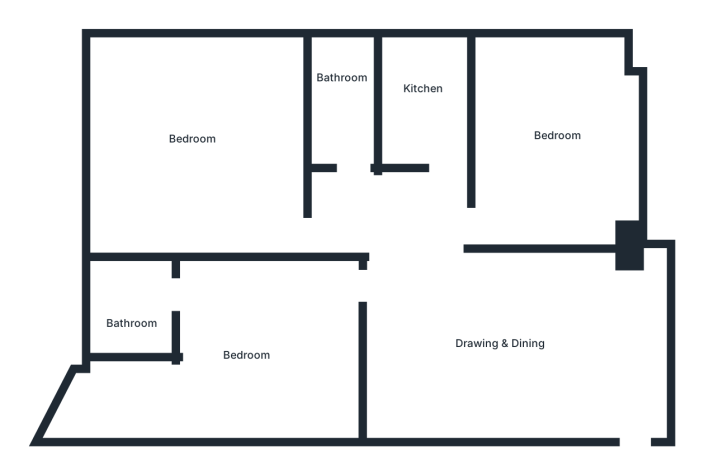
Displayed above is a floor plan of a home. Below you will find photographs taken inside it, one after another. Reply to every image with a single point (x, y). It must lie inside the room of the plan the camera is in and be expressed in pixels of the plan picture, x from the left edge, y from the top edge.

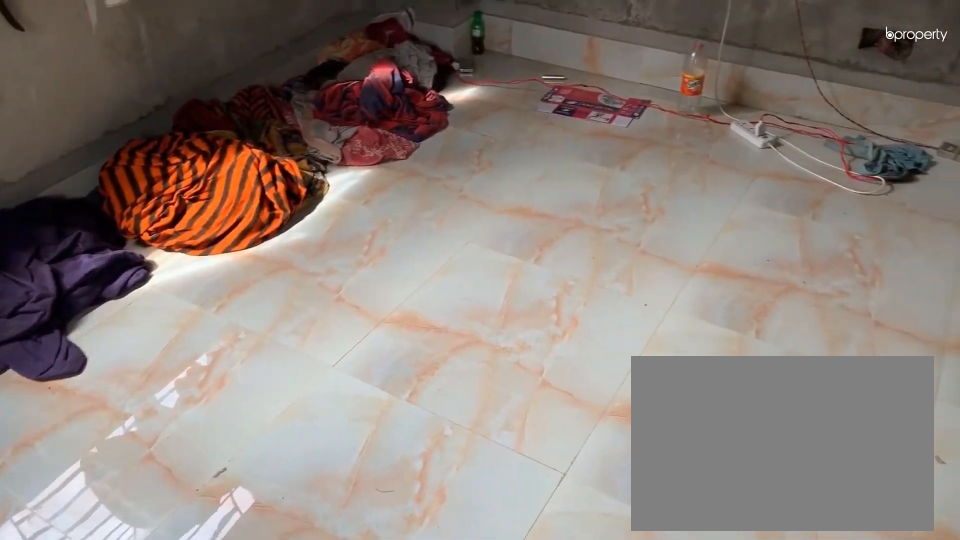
(193, 134)
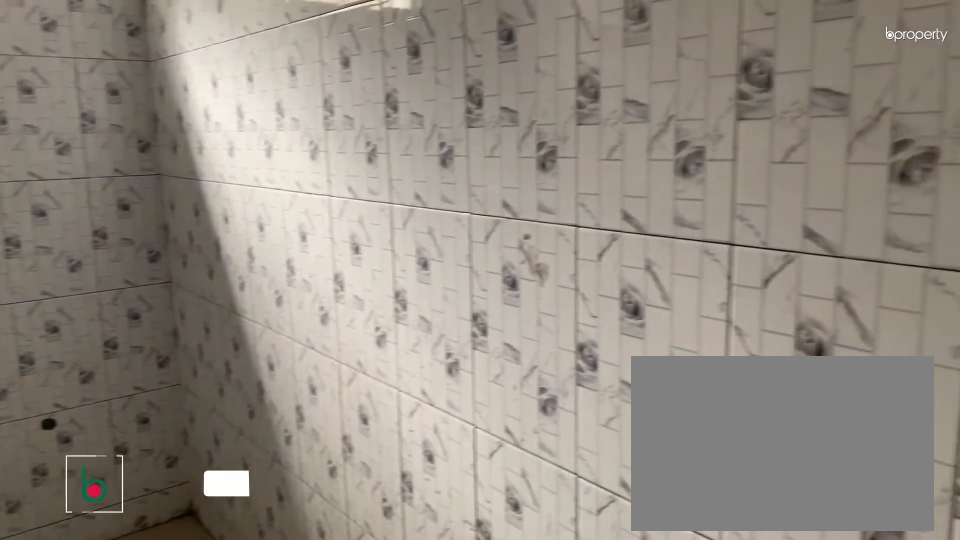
(340, 87)
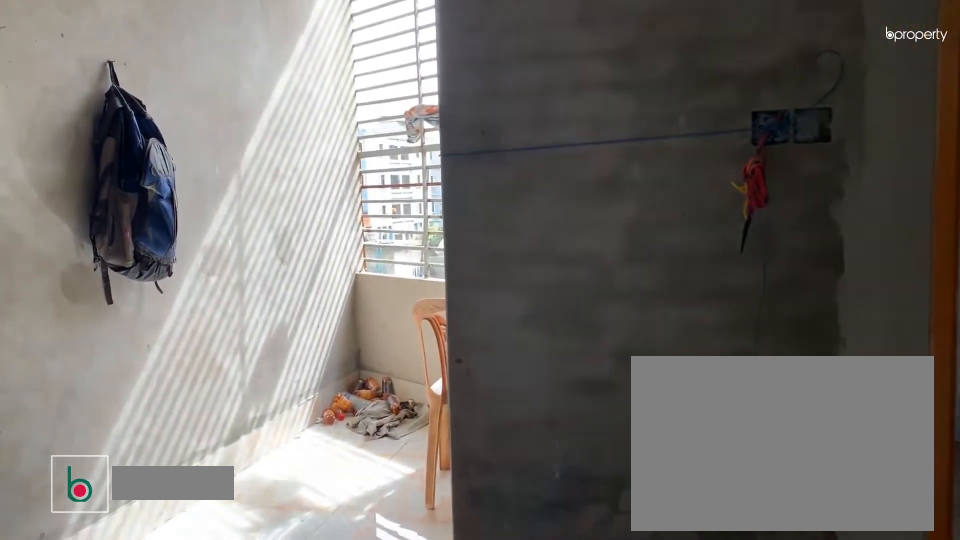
(255, 345)
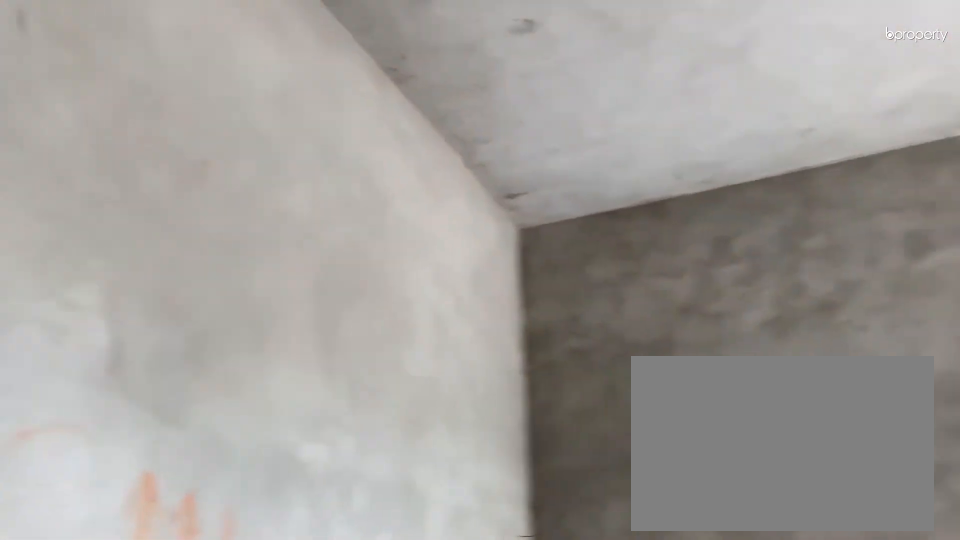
(255, 345)
